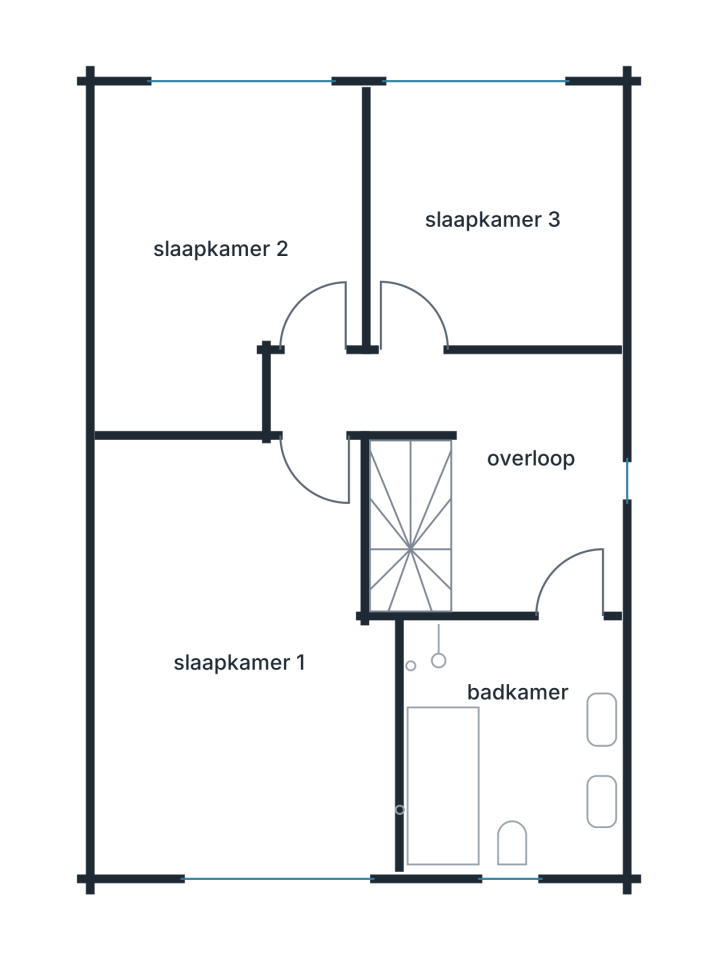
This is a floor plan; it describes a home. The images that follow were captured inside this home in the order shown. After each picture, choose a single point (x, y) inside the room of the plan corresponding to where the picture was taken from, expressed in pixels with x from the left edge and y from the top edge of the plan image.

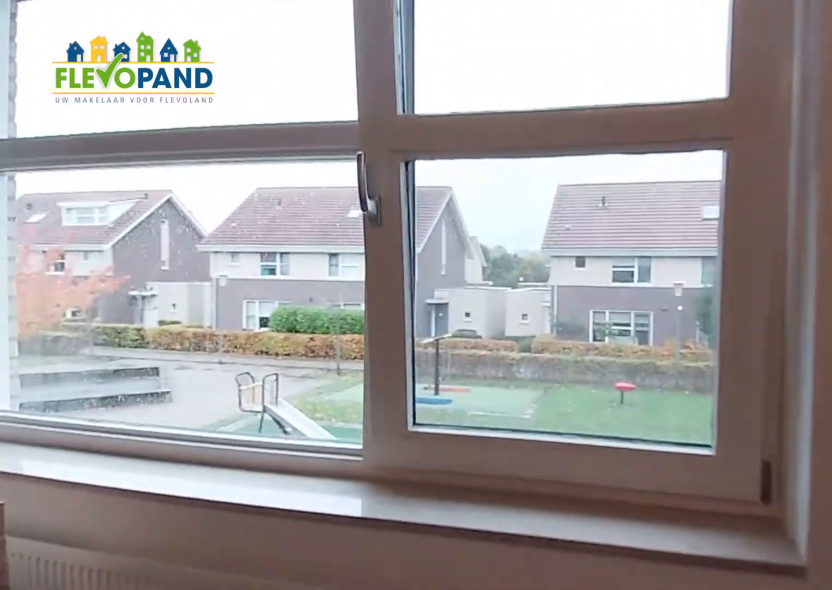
(241, 661)
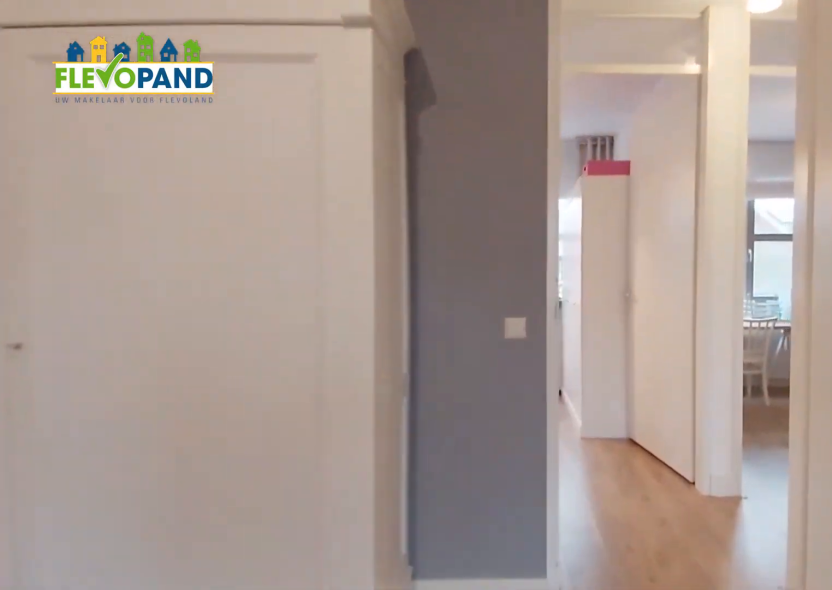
(241, 661)
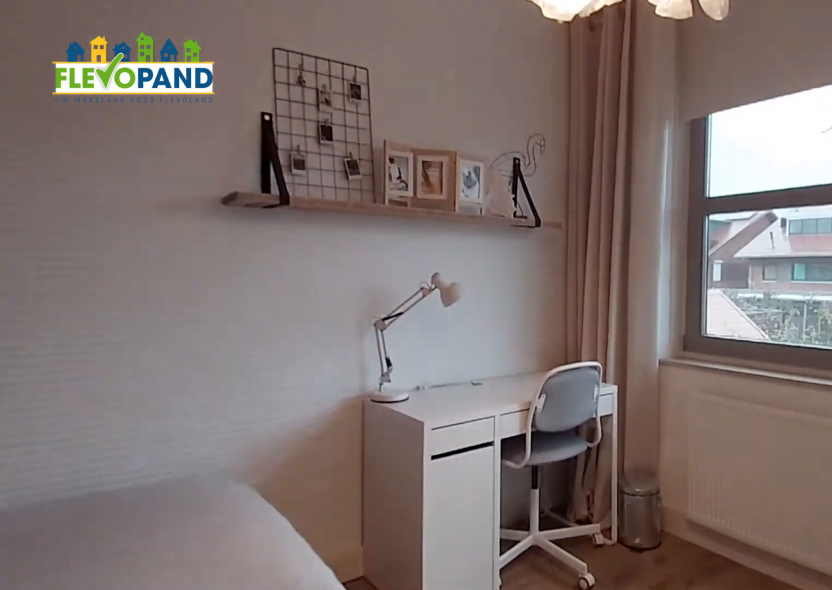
(222, 187)
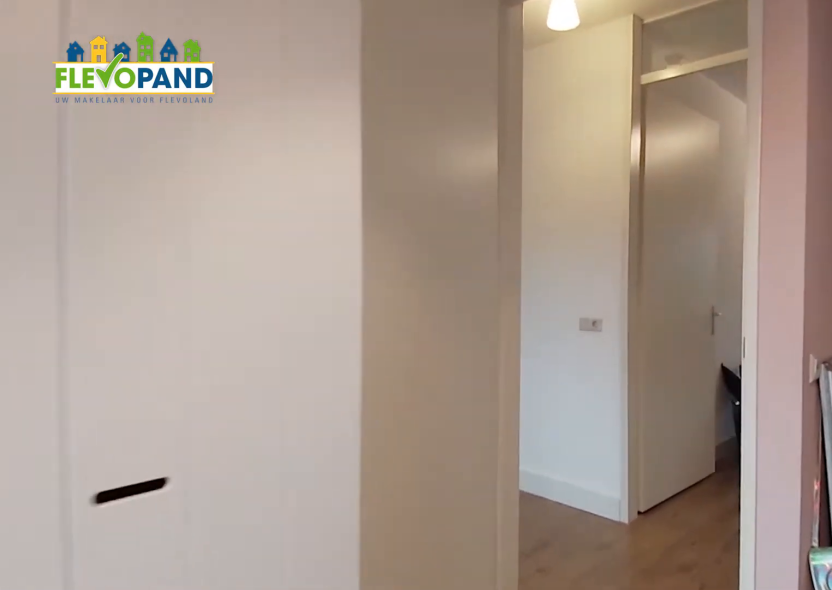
(222, 187)
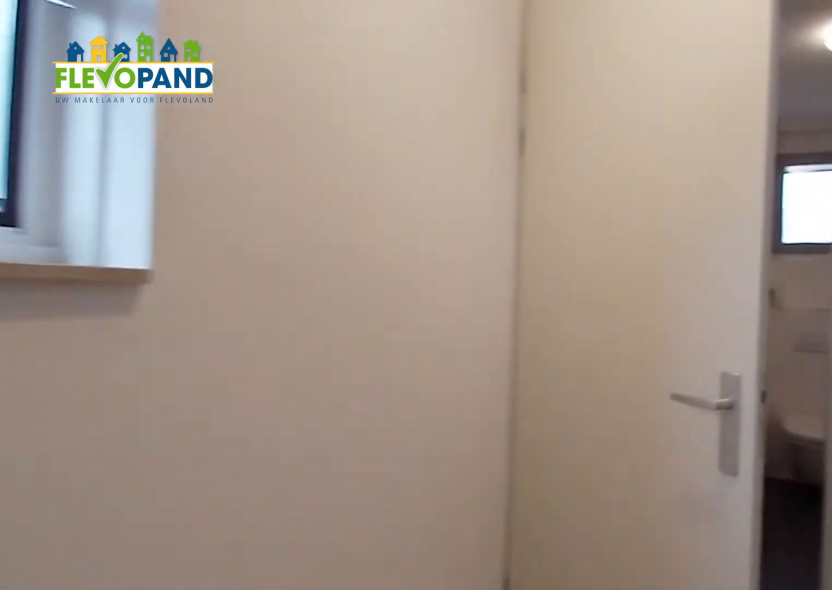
(495, 457)
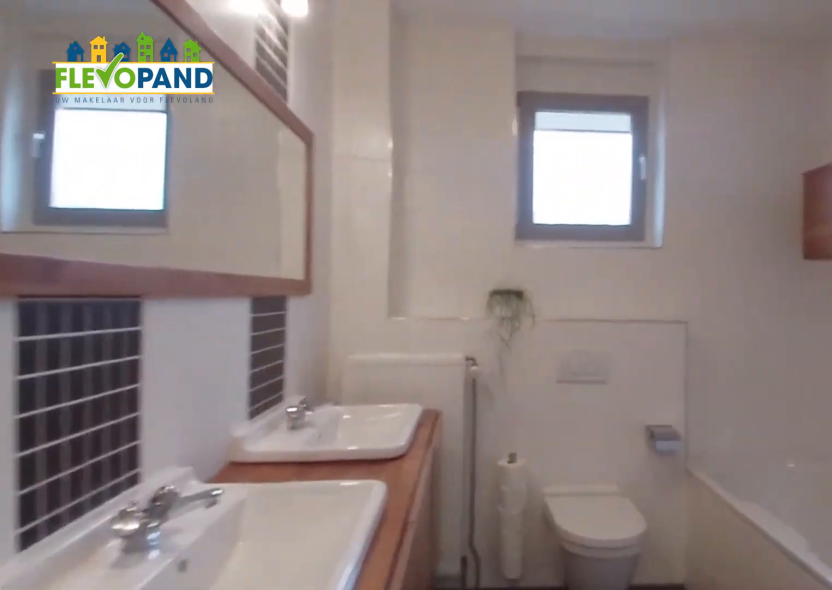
(442, 785)
